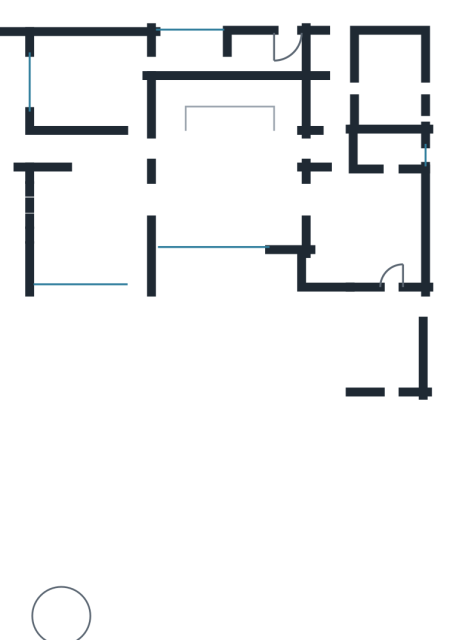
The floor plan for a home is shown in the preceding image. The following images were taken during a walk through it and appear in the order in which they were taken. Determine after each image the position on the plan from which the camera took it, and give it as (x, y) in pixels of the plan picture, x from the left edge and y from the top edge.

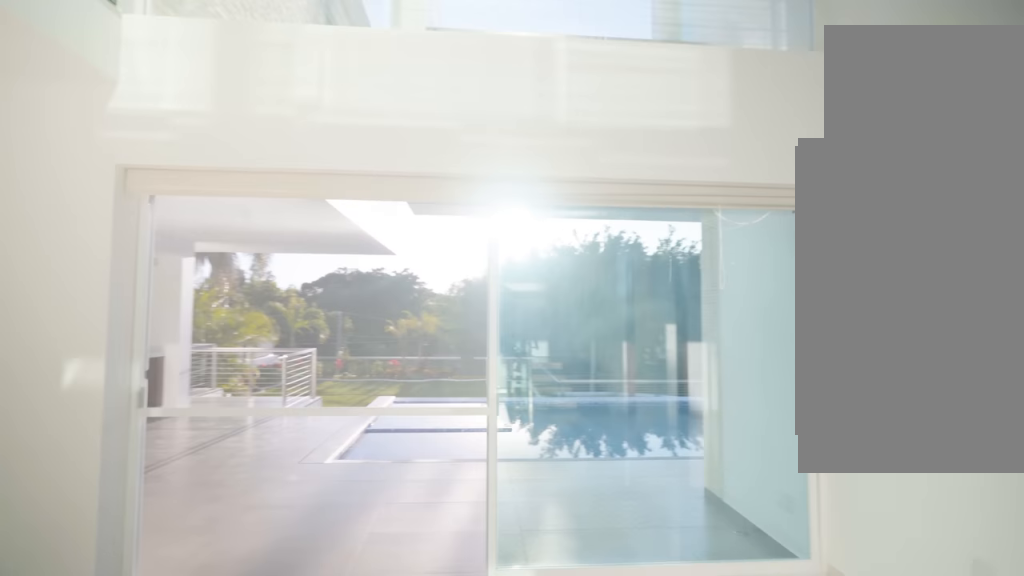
(199, 184)
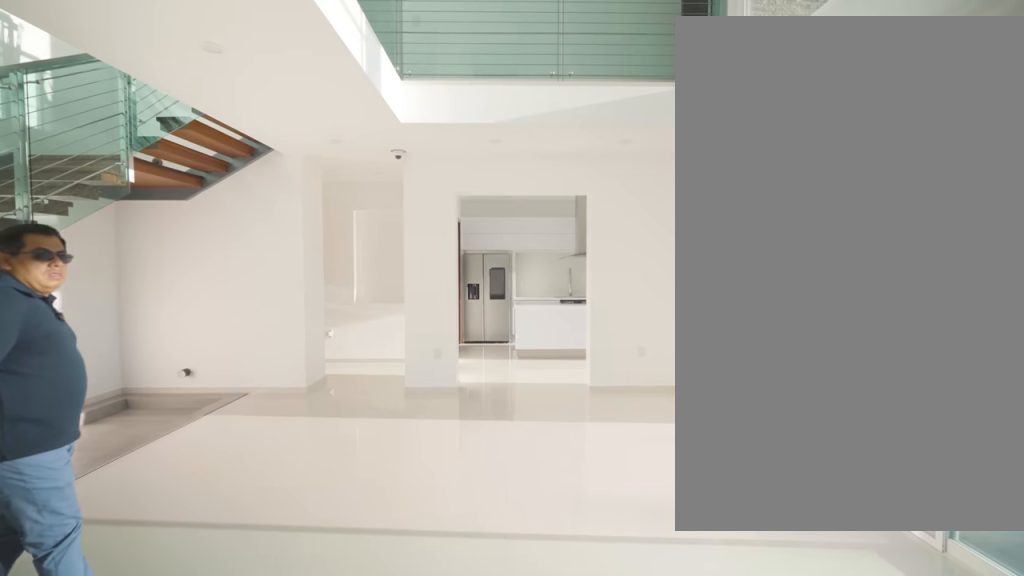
(177, 197)
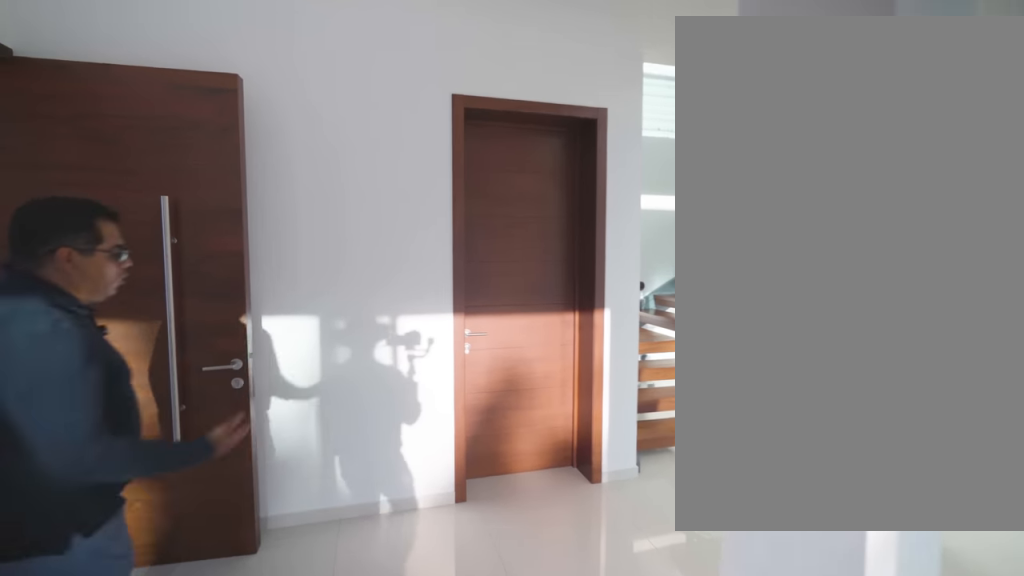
(135, 154)
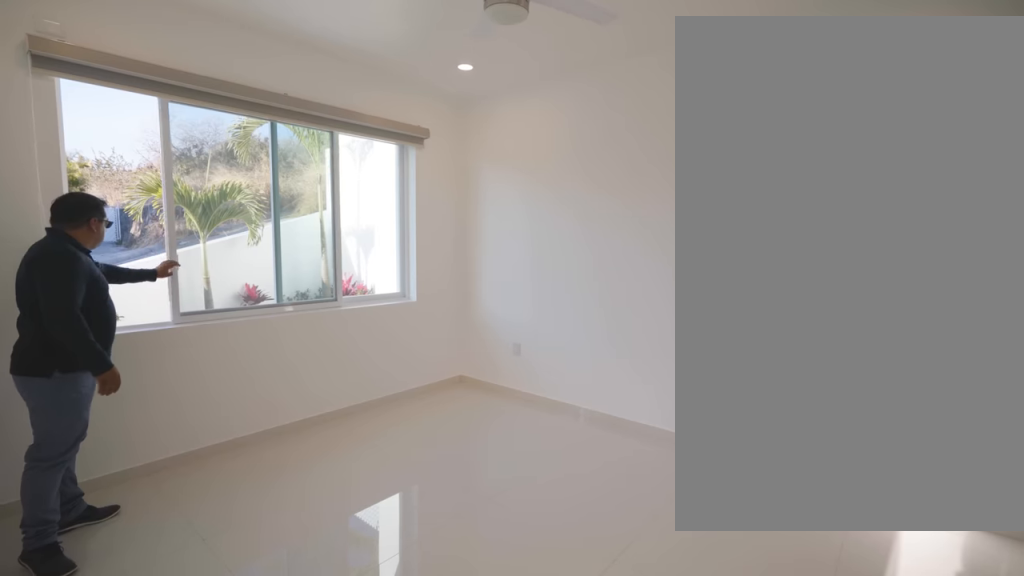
(133, 106)
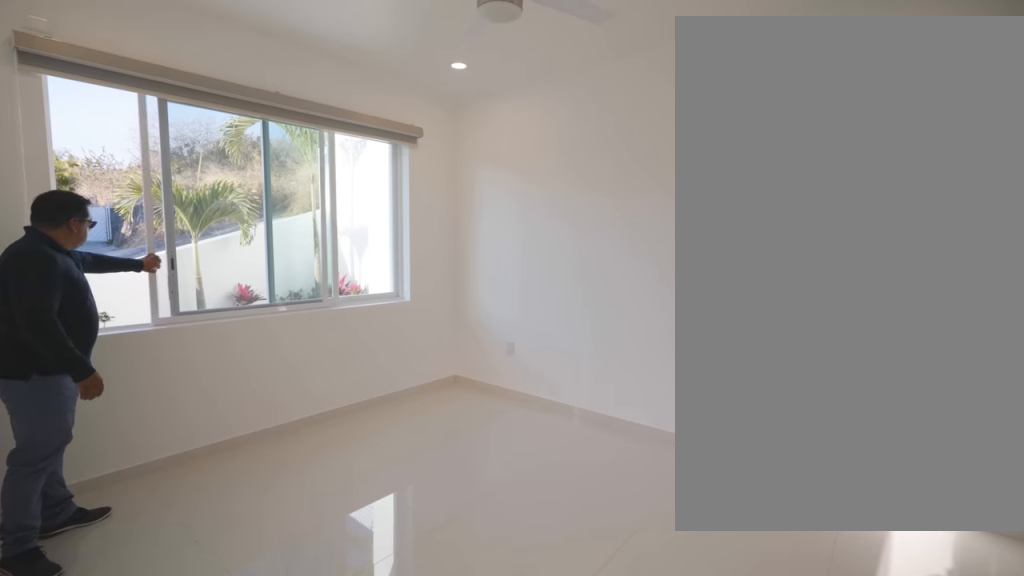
(133, 106)
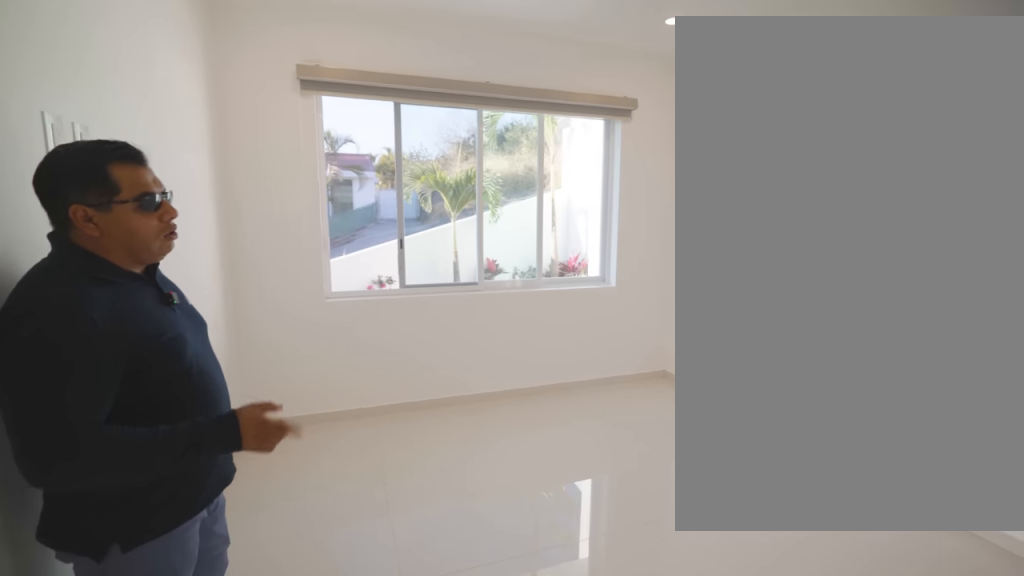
(134, 98)
